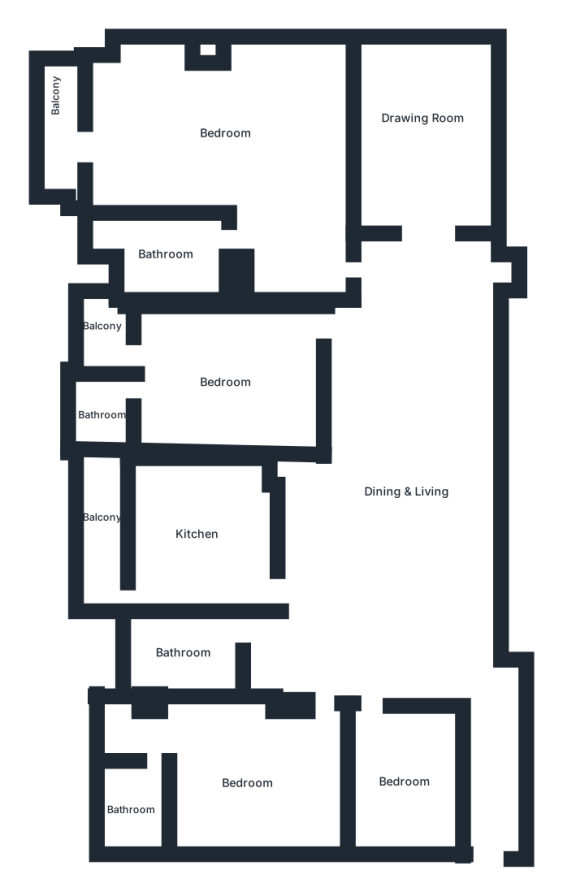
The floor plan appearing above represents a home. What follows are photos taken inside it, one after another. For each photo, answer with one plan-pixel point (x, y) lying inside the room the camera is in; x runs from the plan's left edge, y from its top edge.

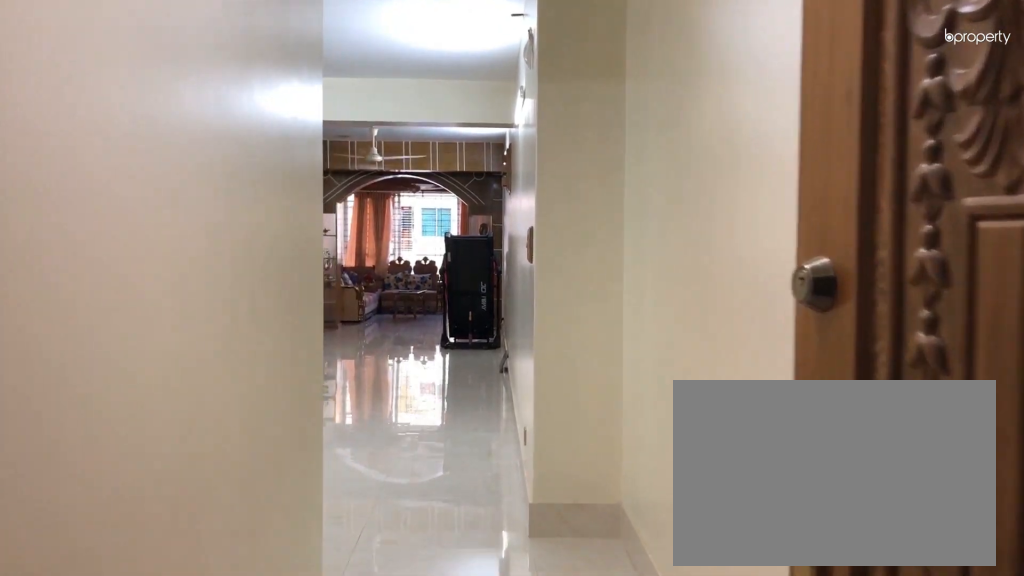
(496, 769)
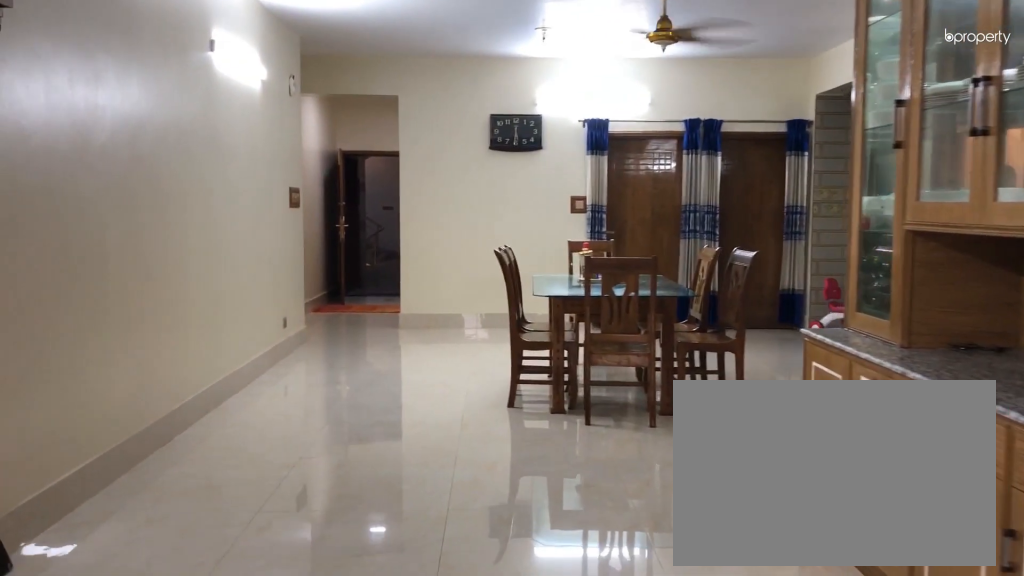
(396, 551)
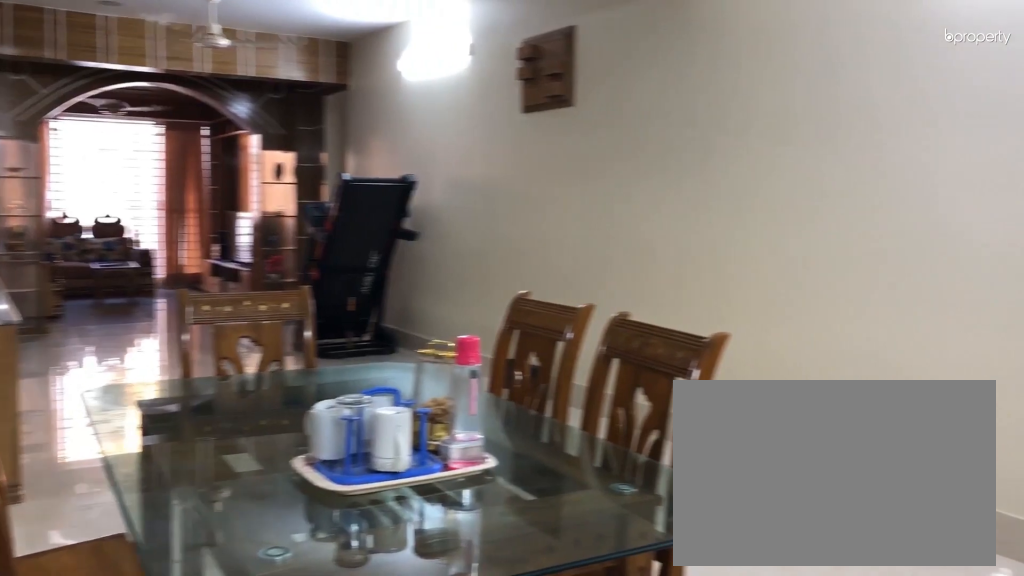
(381, 632)
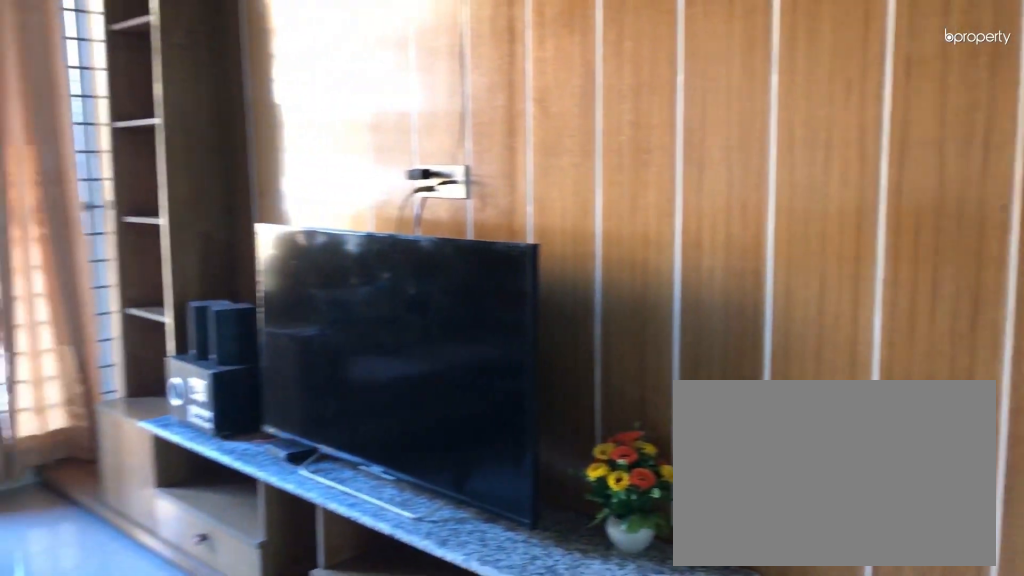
(427, 132)
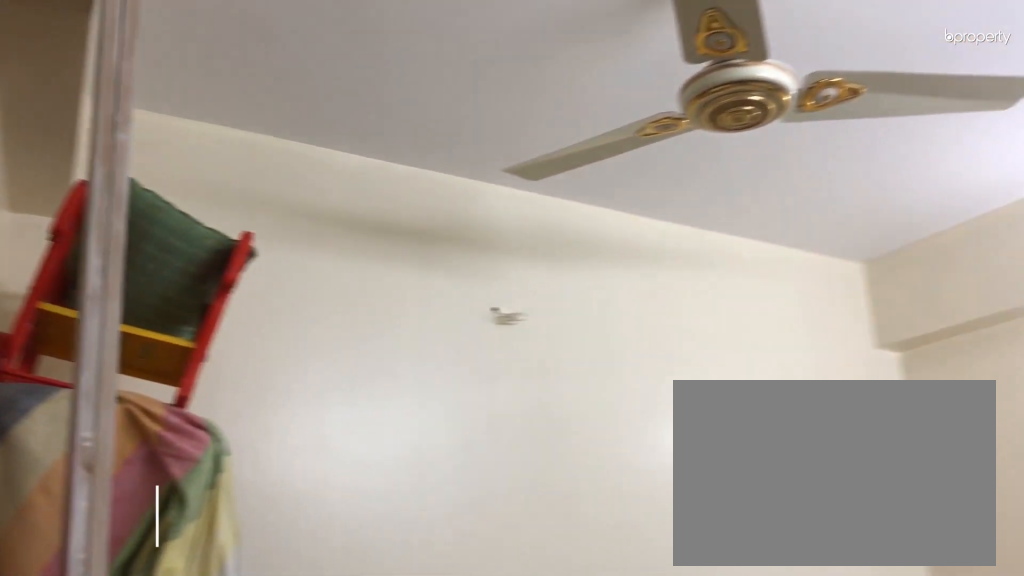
(406, 785)
